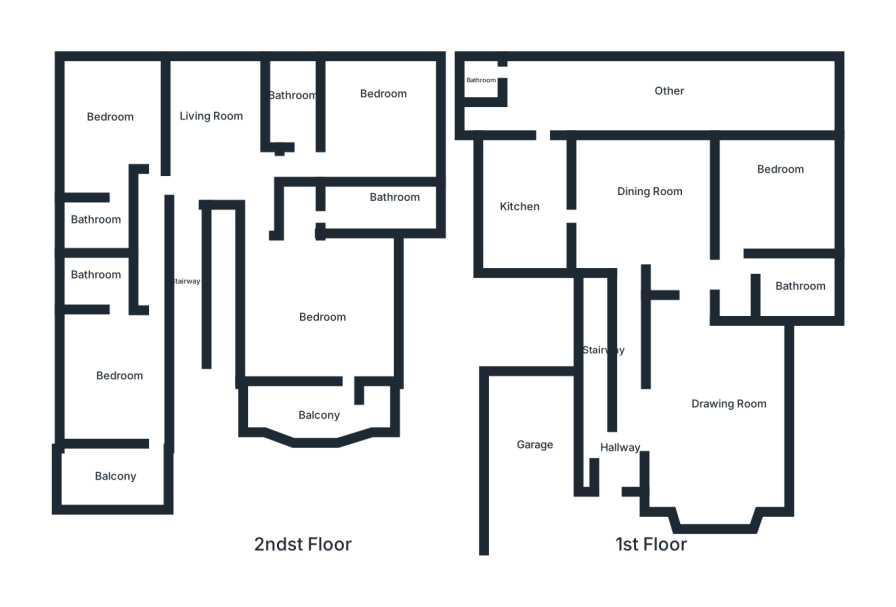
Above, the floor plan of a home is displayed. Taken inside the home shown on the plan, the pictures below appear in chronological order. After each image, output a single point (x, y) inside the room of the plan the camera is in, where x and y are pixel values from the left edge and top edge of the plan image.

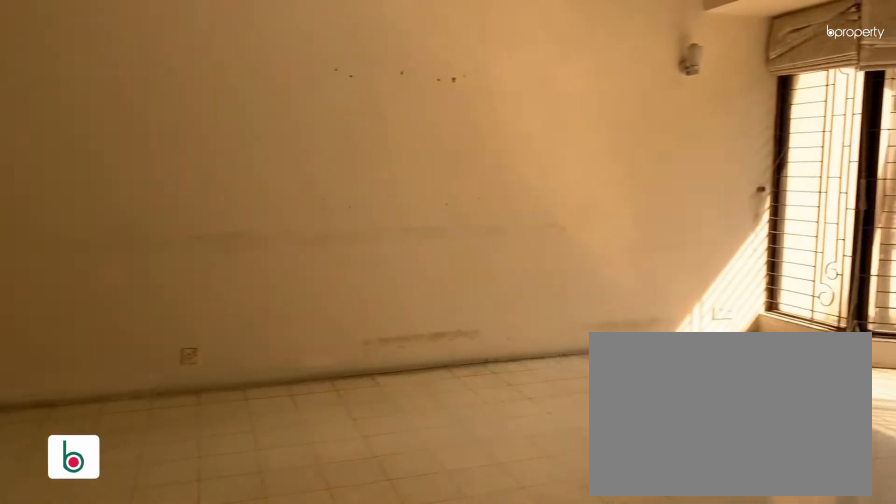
(719, 409)
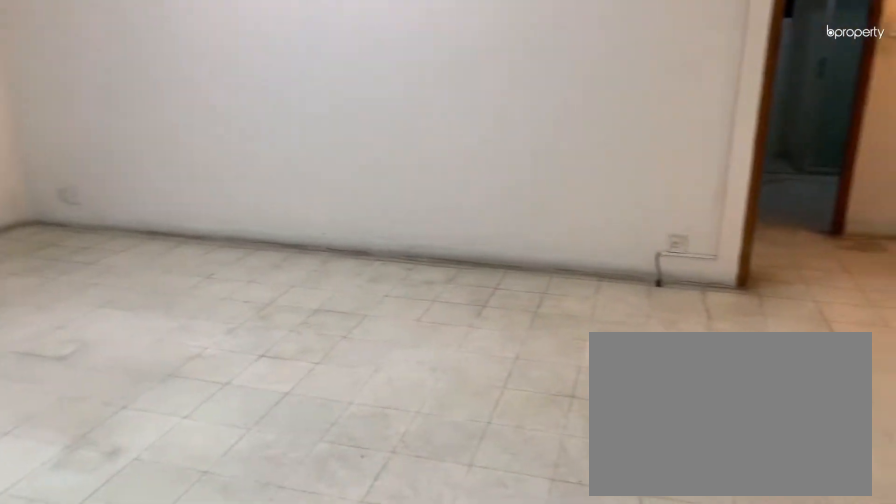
(653, 197)
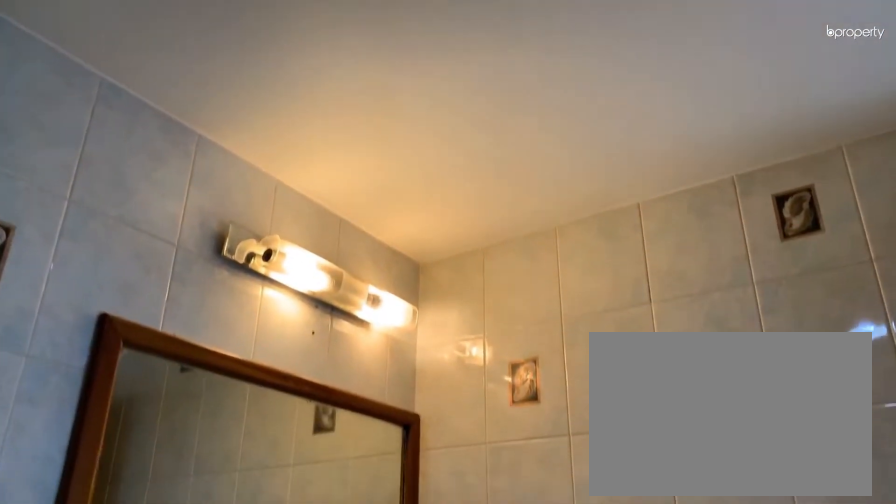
(94, 276)
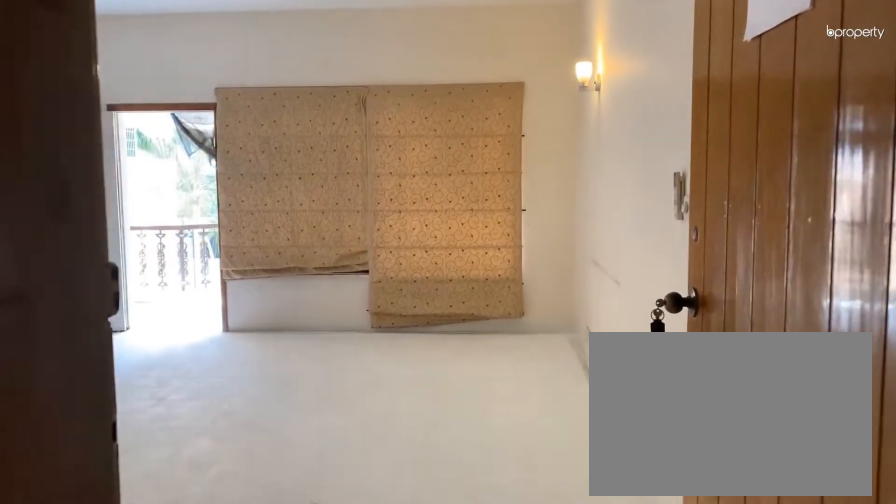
(310, 320)
